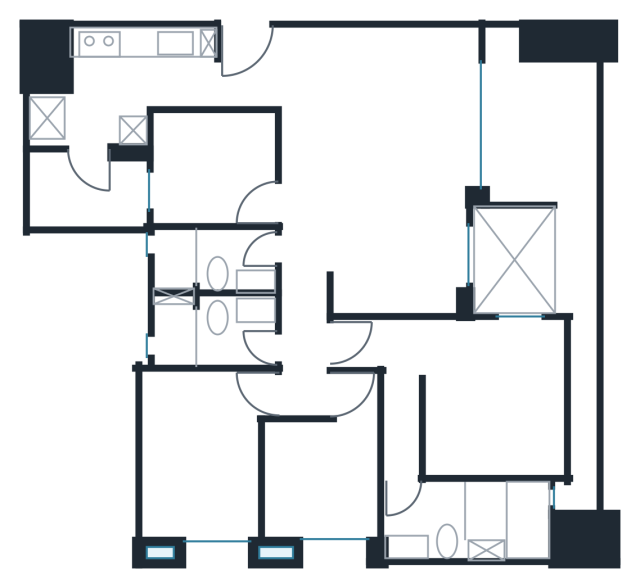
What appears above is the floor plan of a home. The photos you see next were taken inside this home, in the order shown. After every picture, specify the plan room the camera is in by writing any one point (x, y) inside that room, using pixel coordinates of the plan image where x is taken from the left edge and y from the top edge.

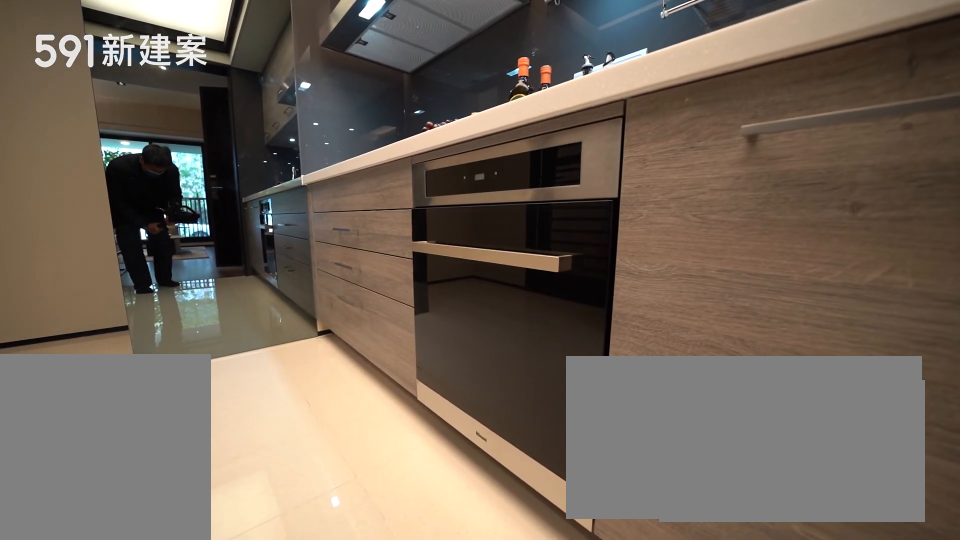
(138, 67)
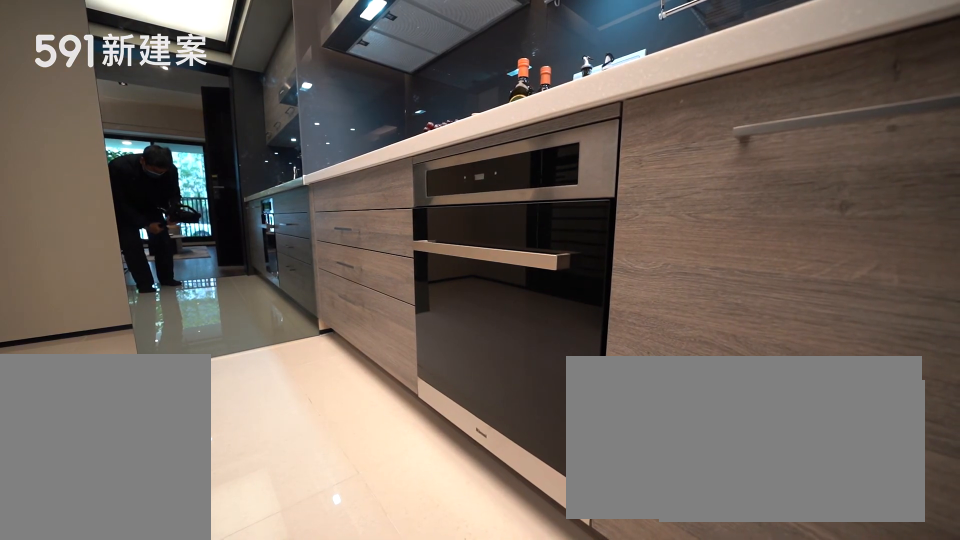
(138, 67)
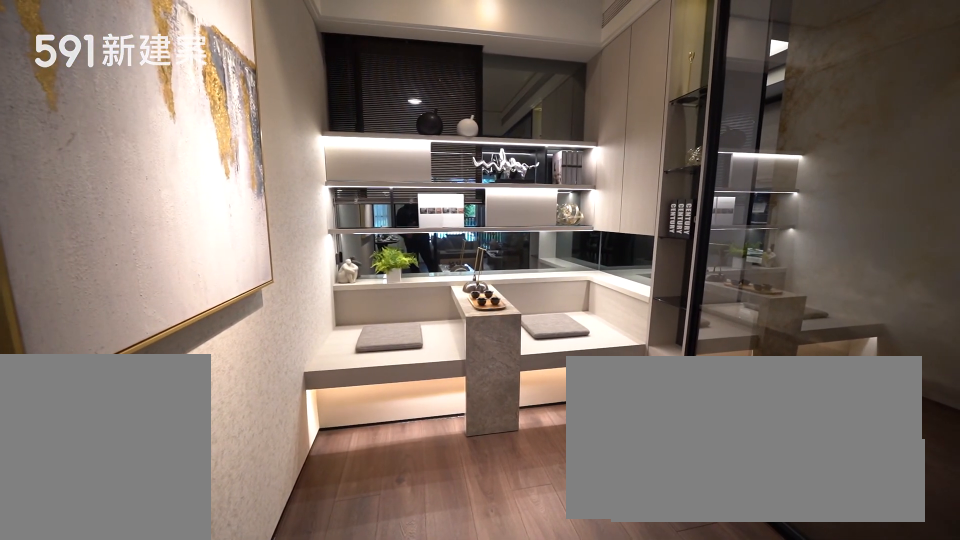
(212, 164)
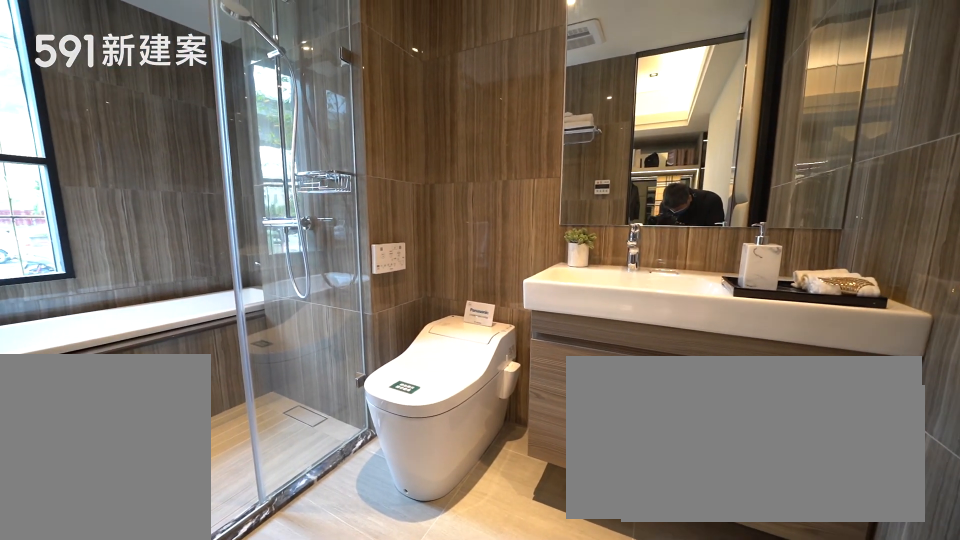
(476, 519)
